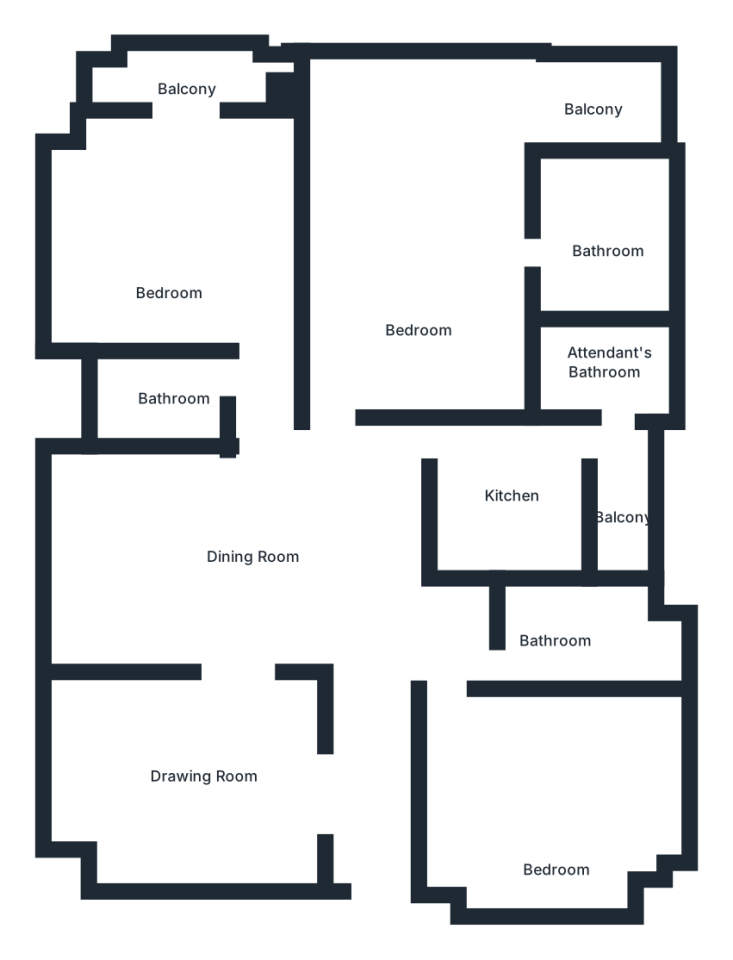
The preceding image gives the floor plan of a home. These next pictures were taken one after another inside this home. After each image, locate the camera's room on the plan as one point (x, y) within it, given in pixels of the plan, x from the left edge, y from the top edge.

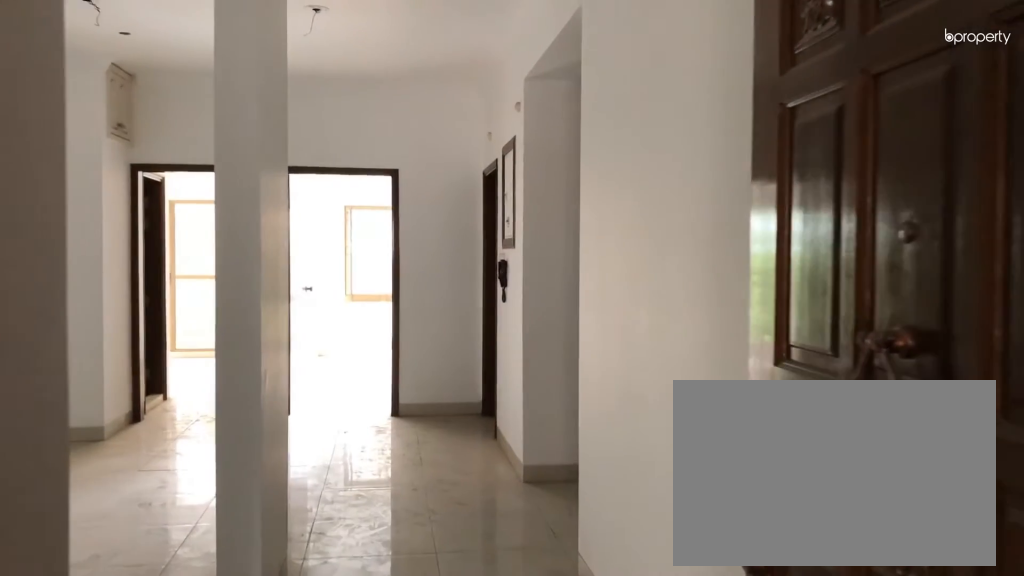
(373, 837)
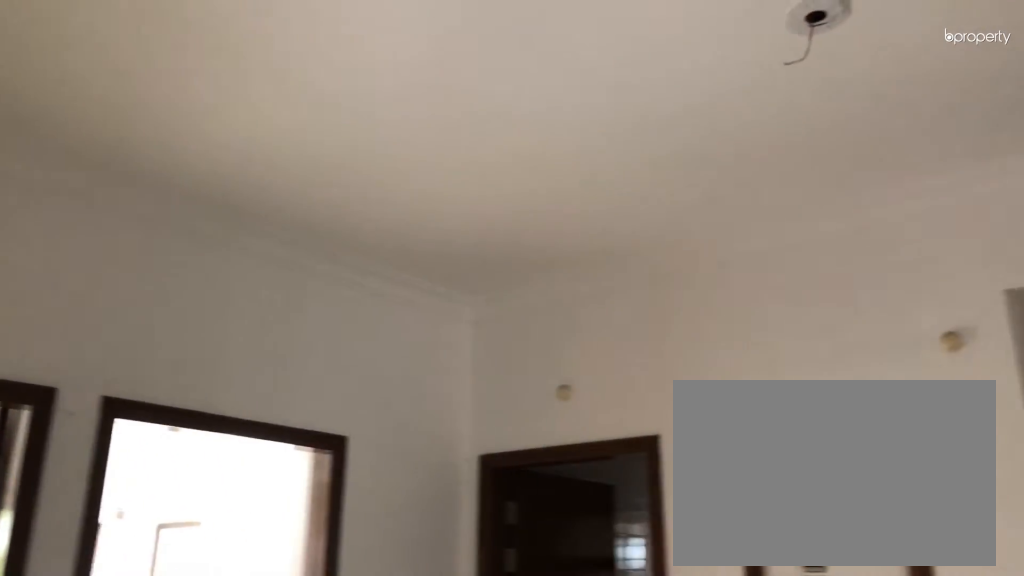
(254, 568)
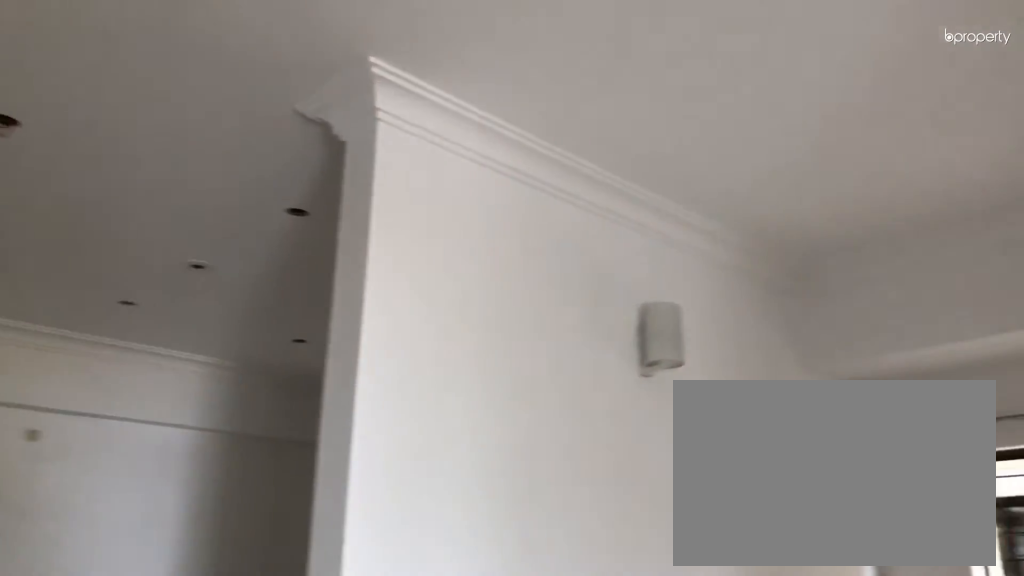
(254, 568)
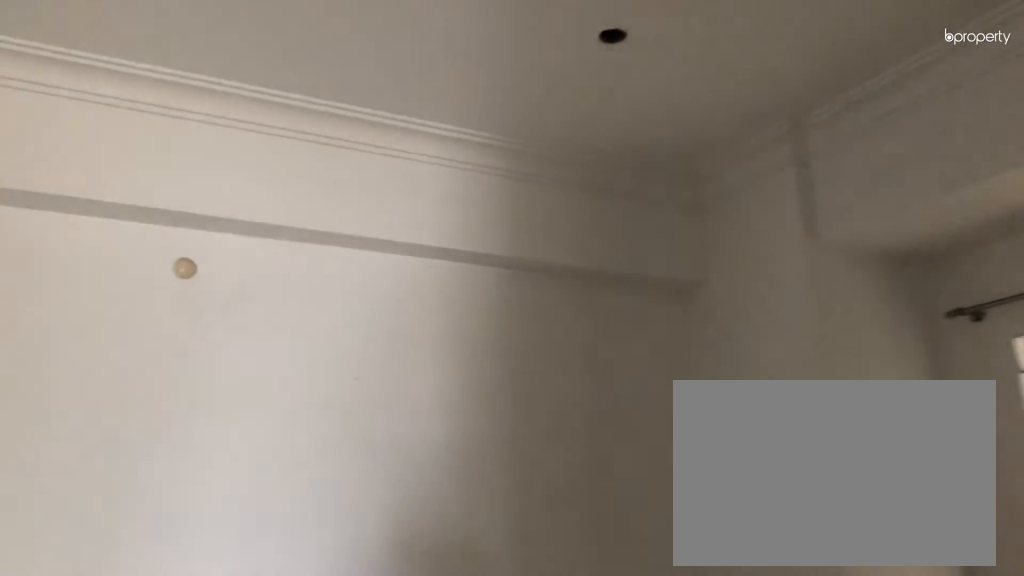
(208, 779)
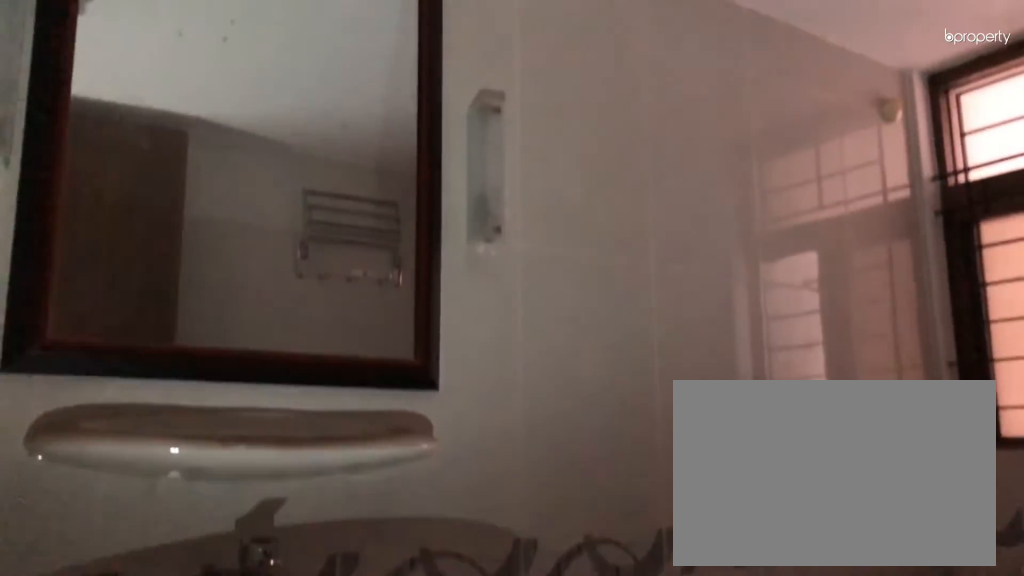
(563, 634)
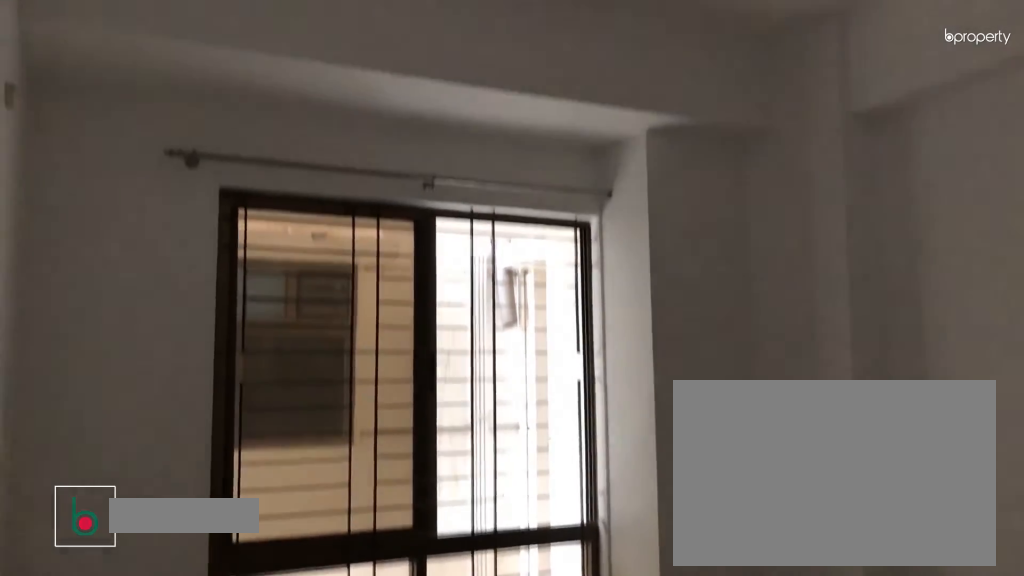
(556, 804)
